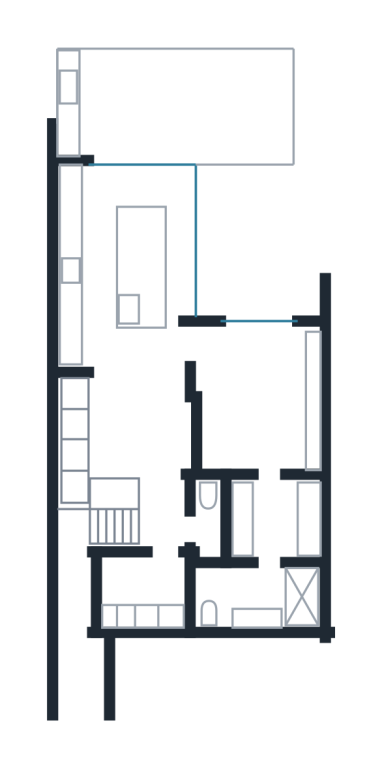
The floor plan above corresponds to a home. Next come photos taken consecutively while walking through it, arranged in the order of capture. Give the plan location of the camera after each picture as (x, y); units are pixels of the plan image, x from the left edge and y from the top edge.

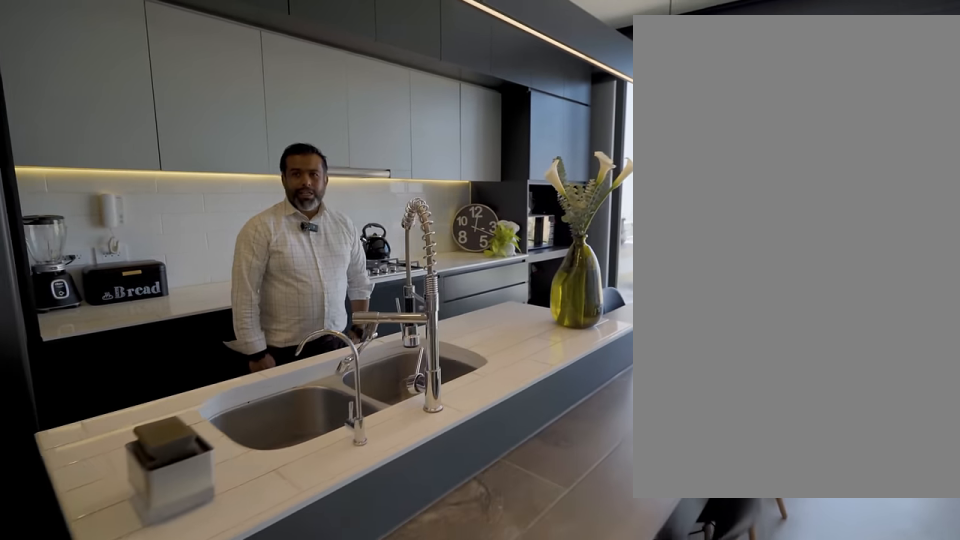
(169, 334)
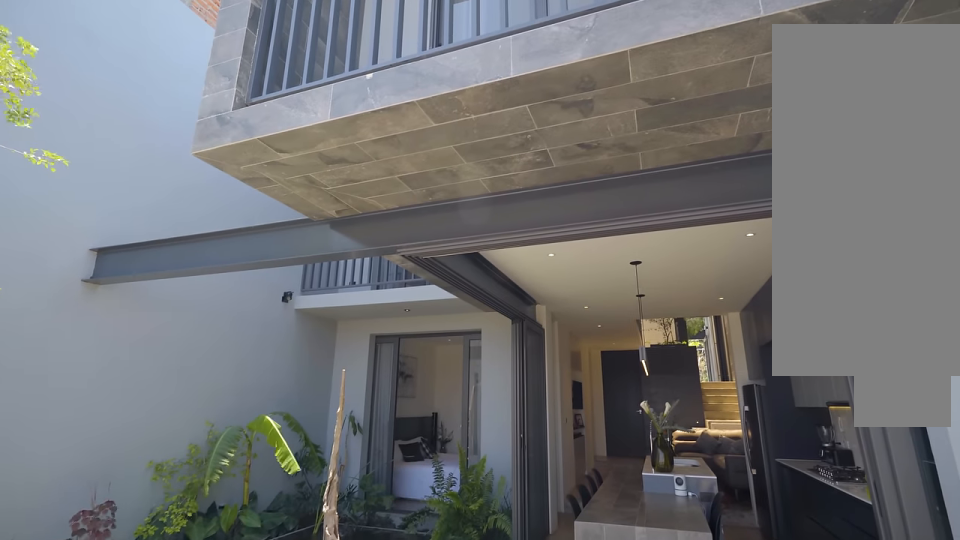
(139, 111)
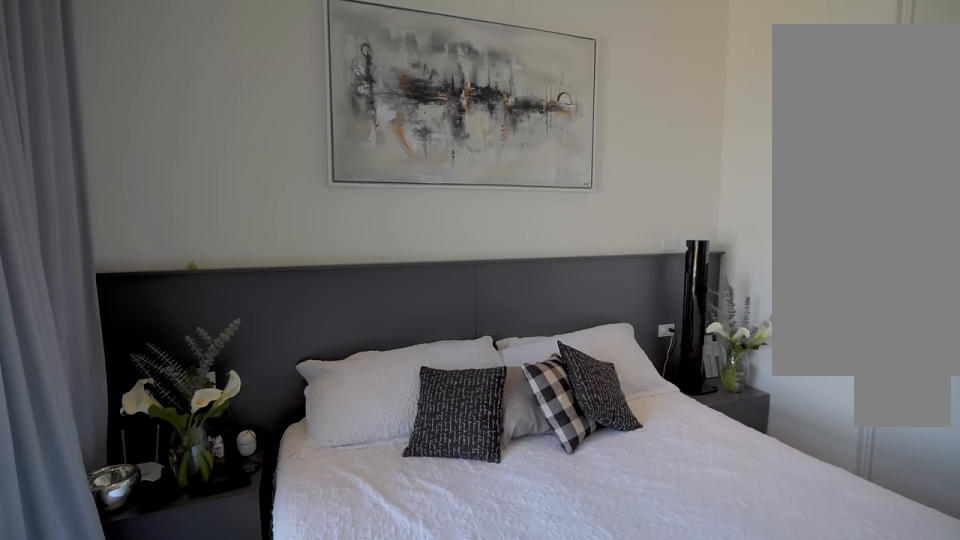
(252, 343)
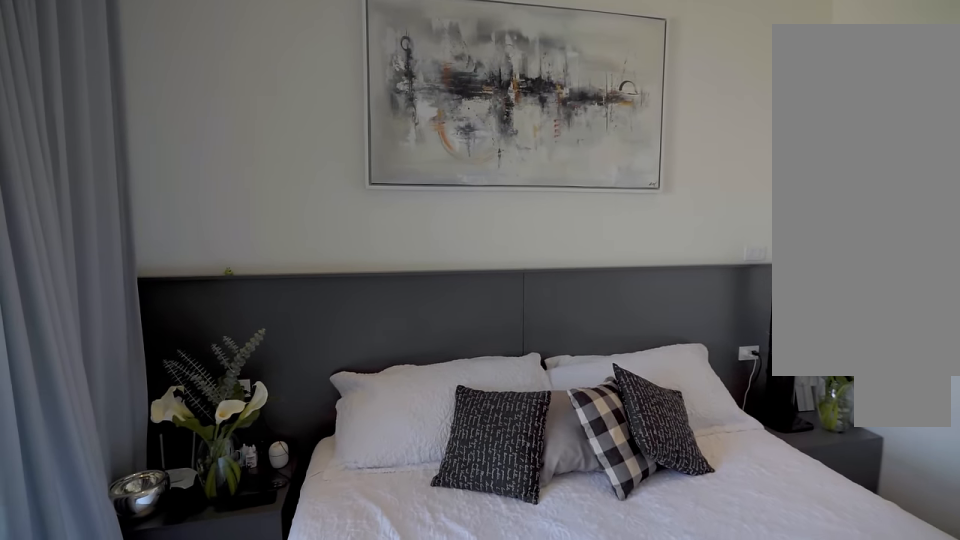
(252, 343)
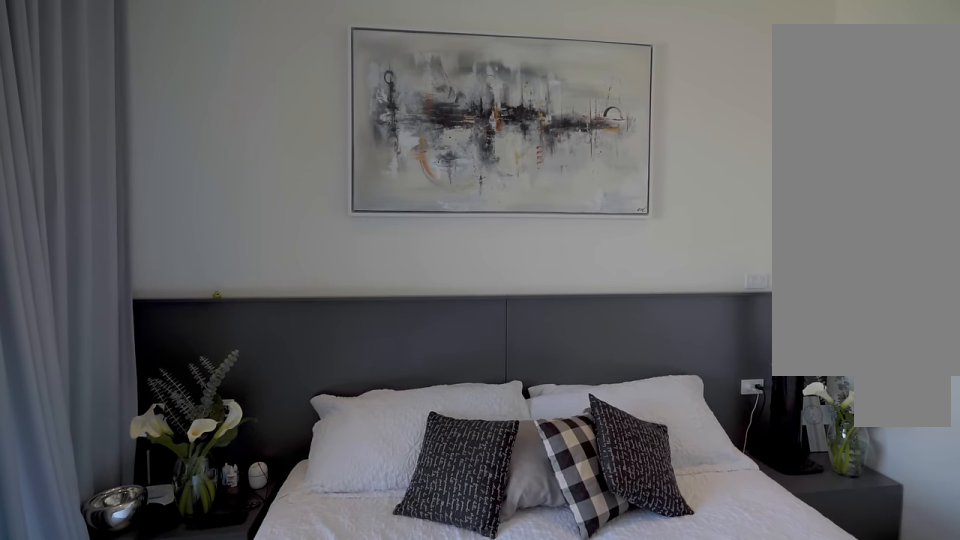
(252, 343)
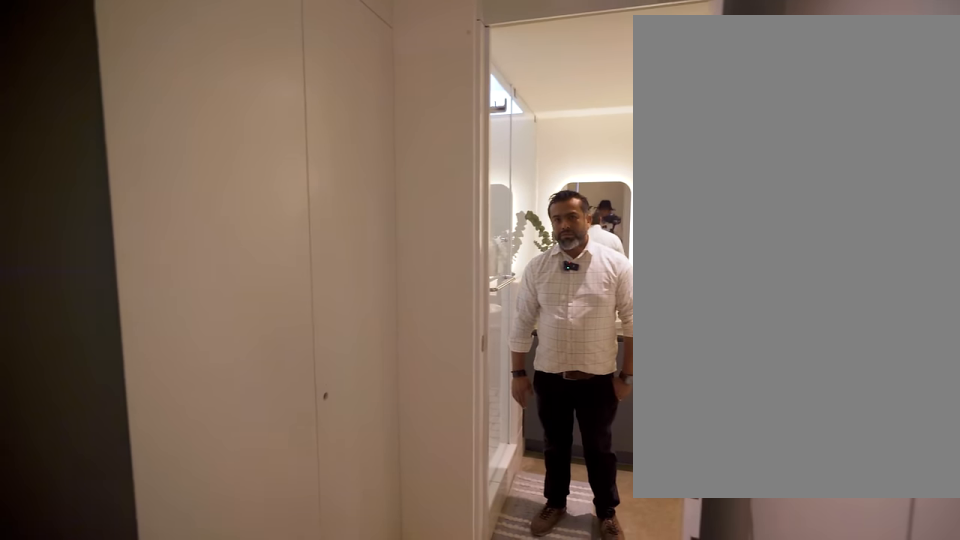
(269, 493)
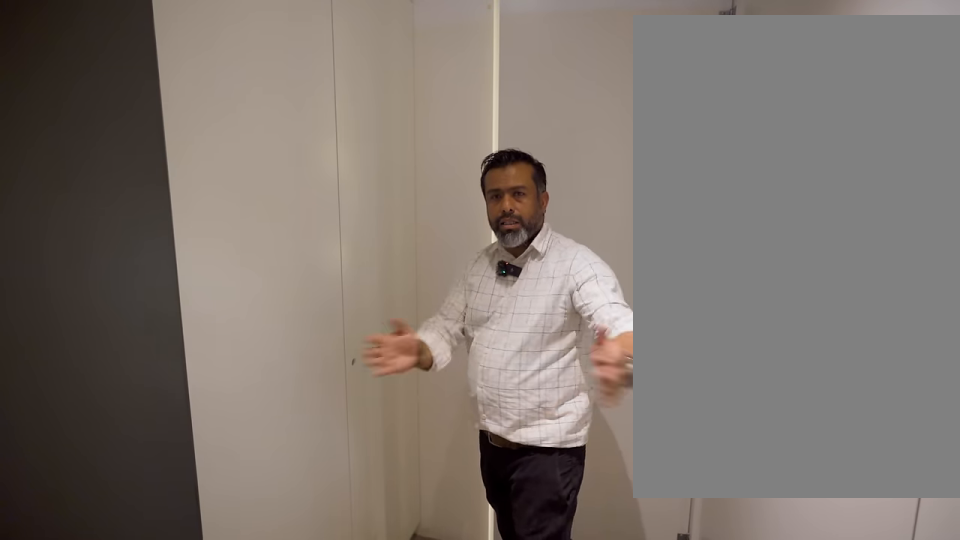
(270, 498)
